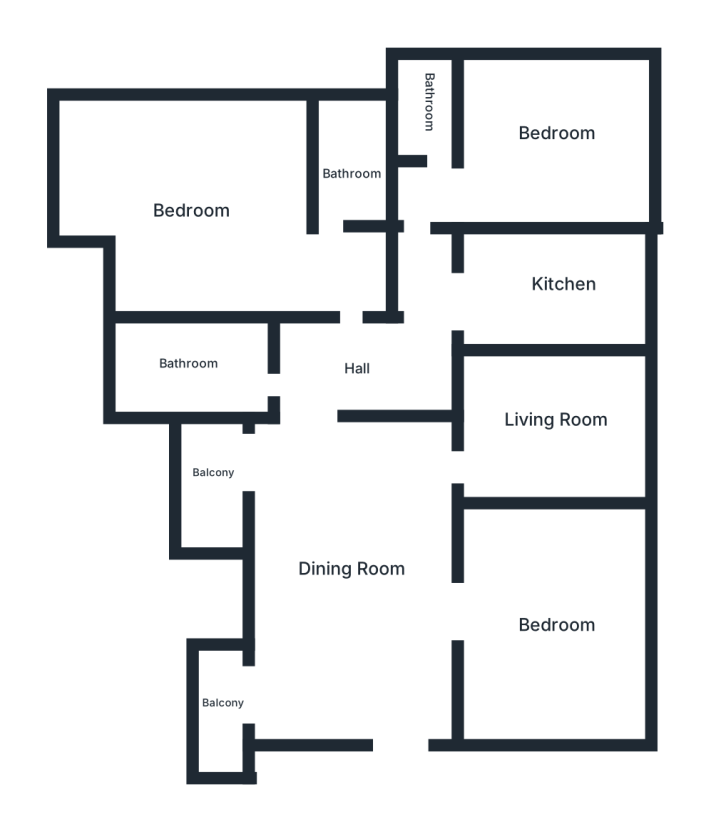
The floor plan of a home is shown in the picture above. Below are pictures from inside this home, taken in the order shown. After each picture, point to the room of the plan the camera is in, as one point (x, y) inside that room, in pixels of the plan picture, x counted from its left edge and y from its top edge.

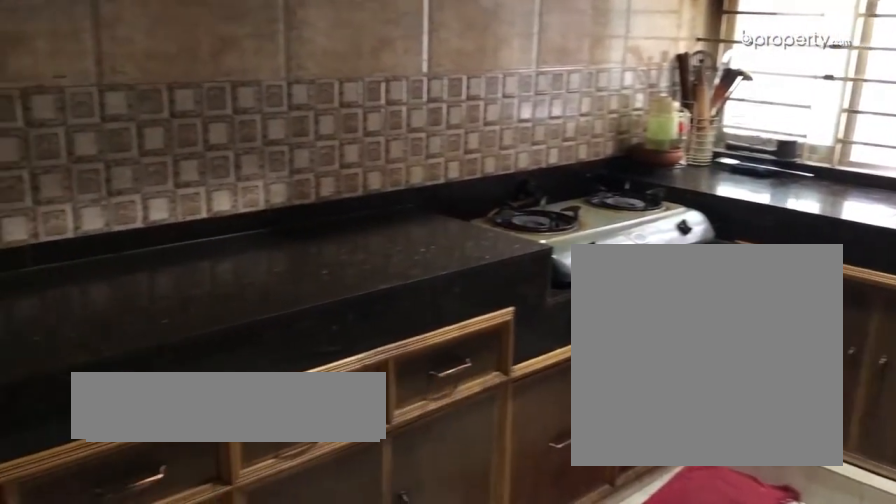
(568, 285)
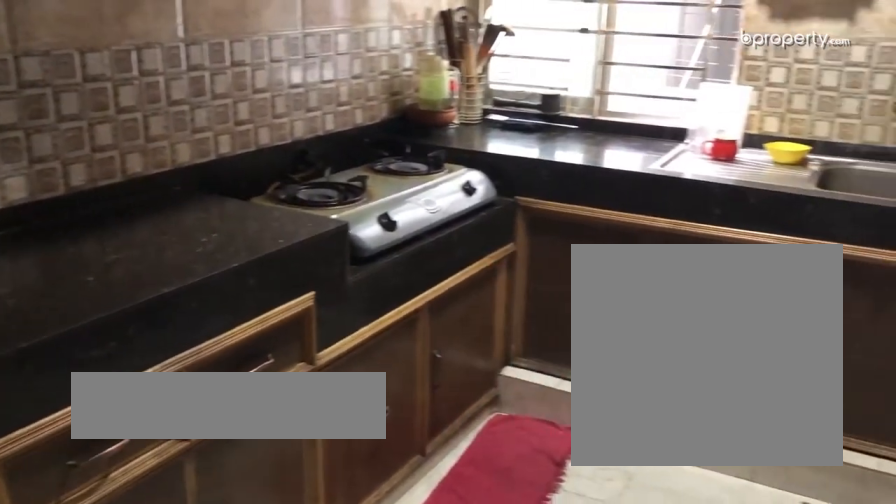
(567, 253)
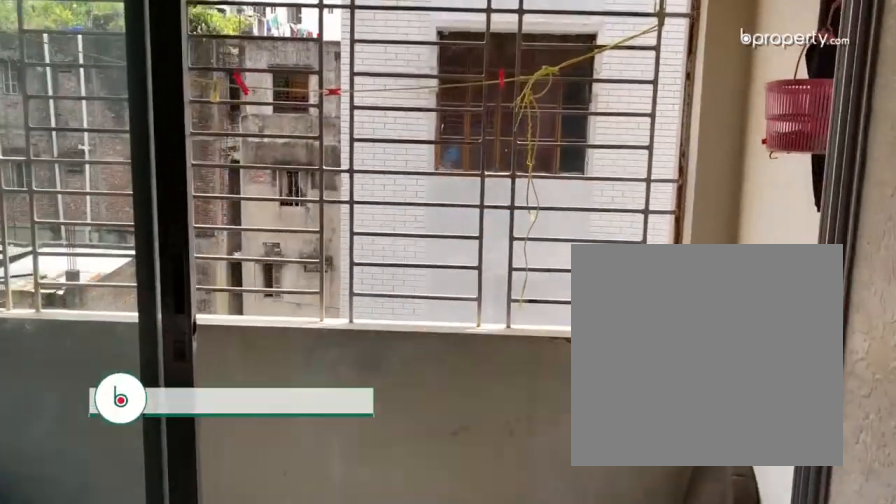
(203, 461)
